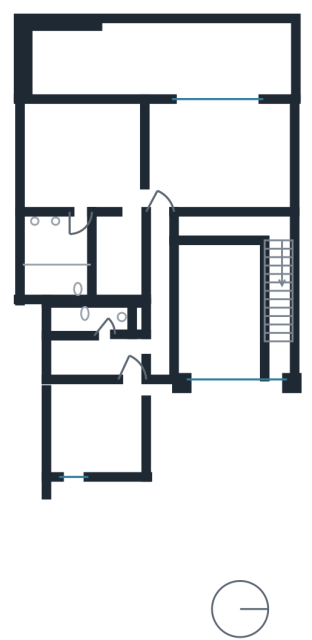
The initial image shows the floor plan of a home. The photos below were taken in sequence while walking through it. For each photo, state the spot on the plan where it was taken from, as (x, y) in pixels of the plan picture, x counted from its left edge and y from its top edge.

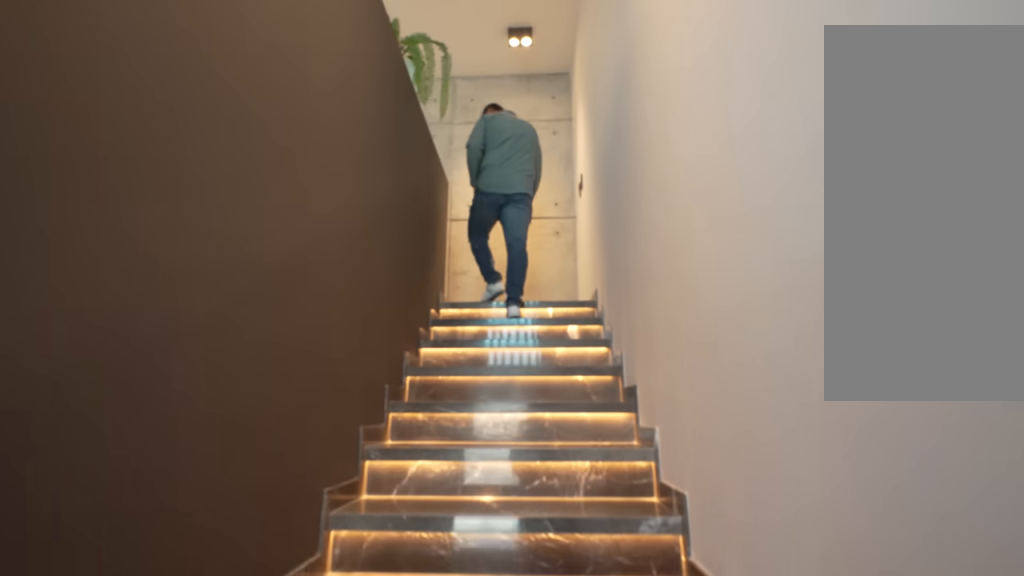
(282, 294)
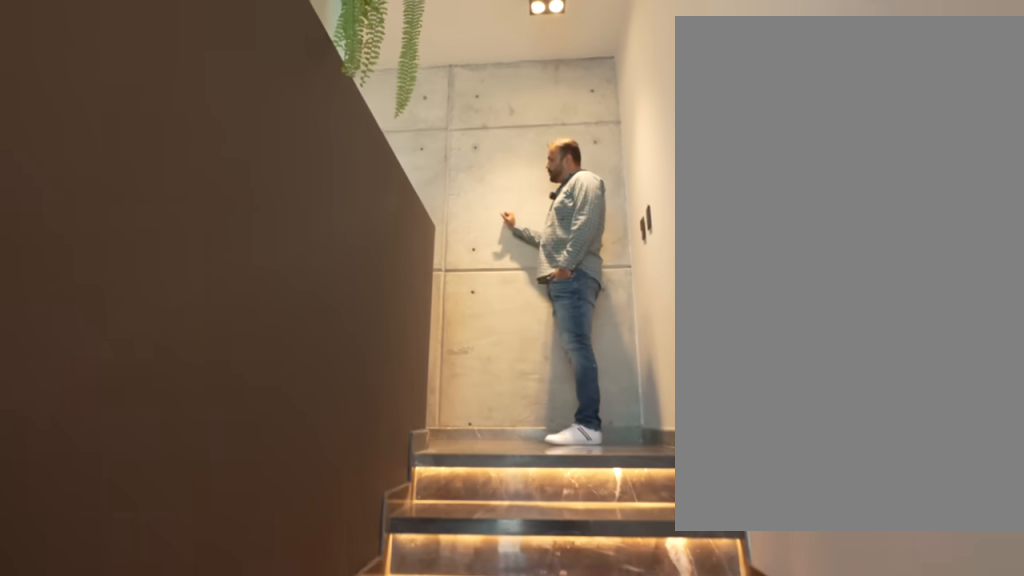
(279, 278)
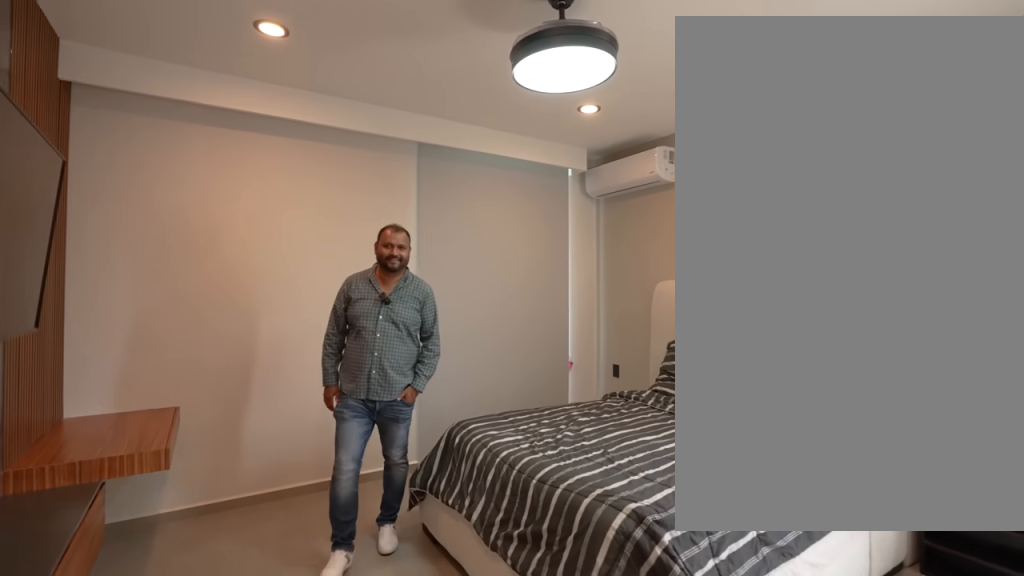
(122, 405)
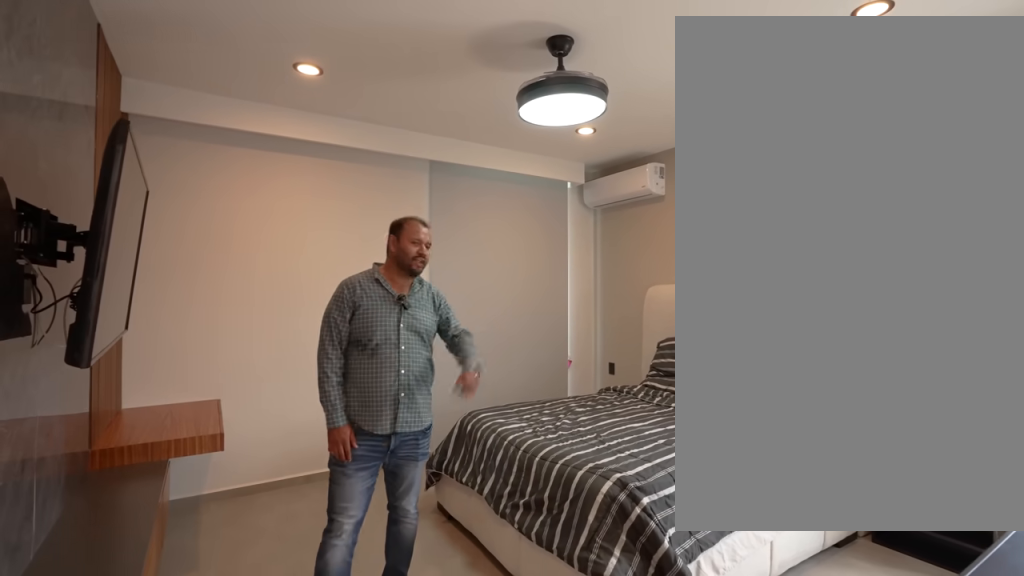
(122, 405)
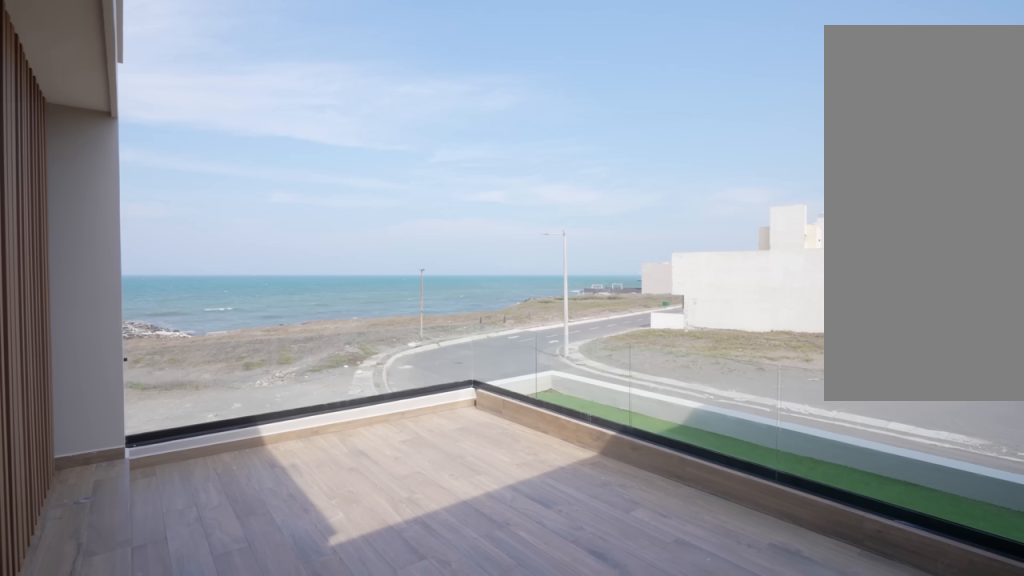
(162, 417)
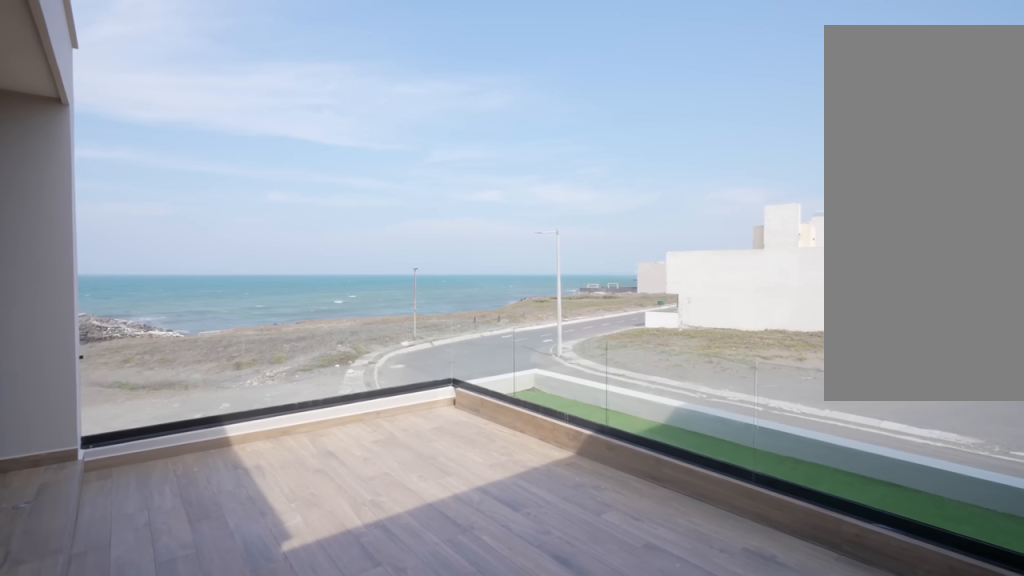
(166, 422)
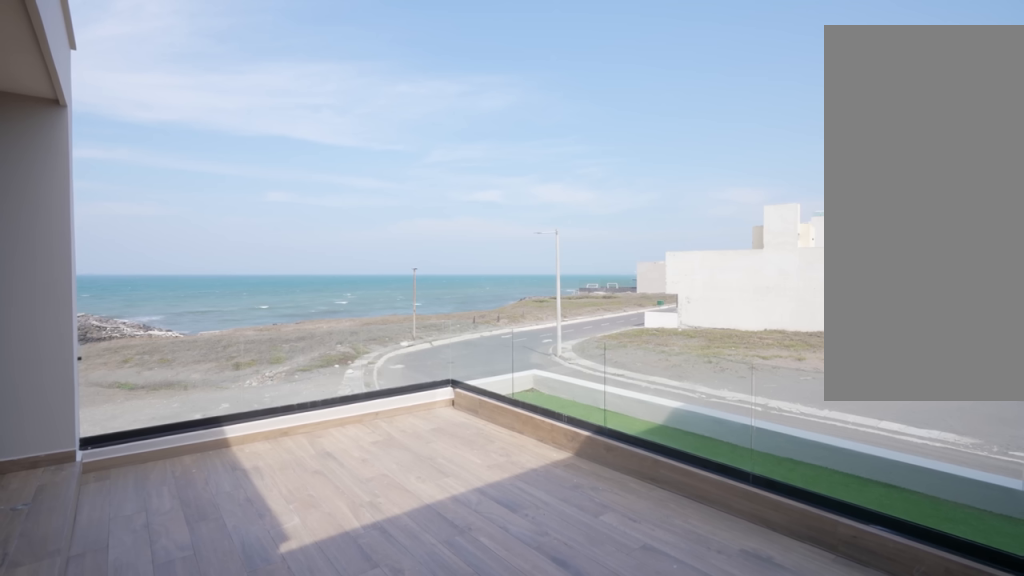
(166, 421)
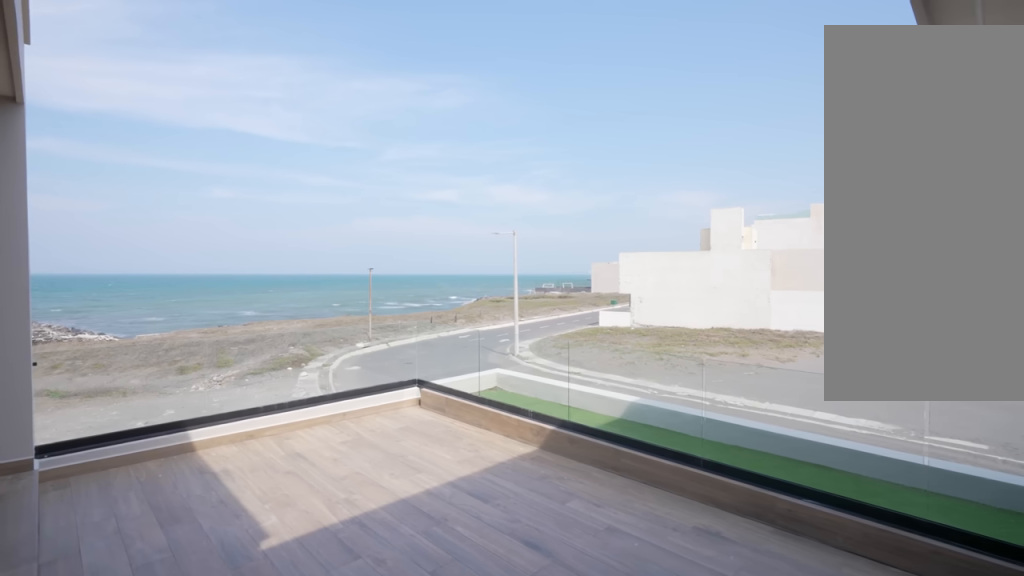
(176, 422)
